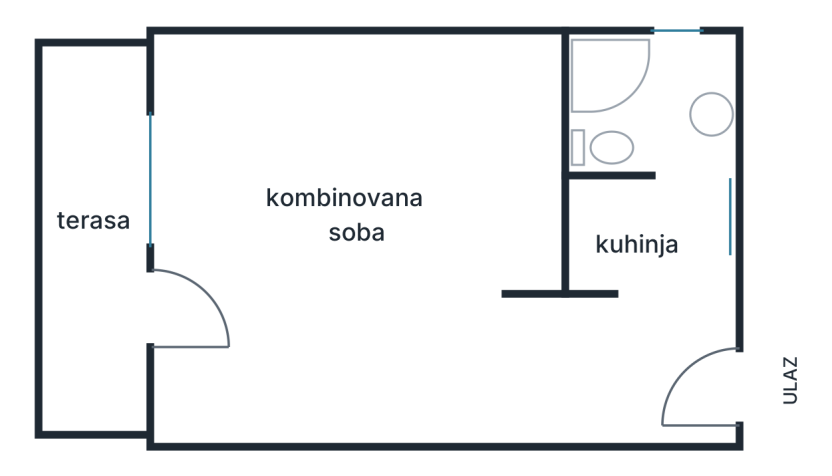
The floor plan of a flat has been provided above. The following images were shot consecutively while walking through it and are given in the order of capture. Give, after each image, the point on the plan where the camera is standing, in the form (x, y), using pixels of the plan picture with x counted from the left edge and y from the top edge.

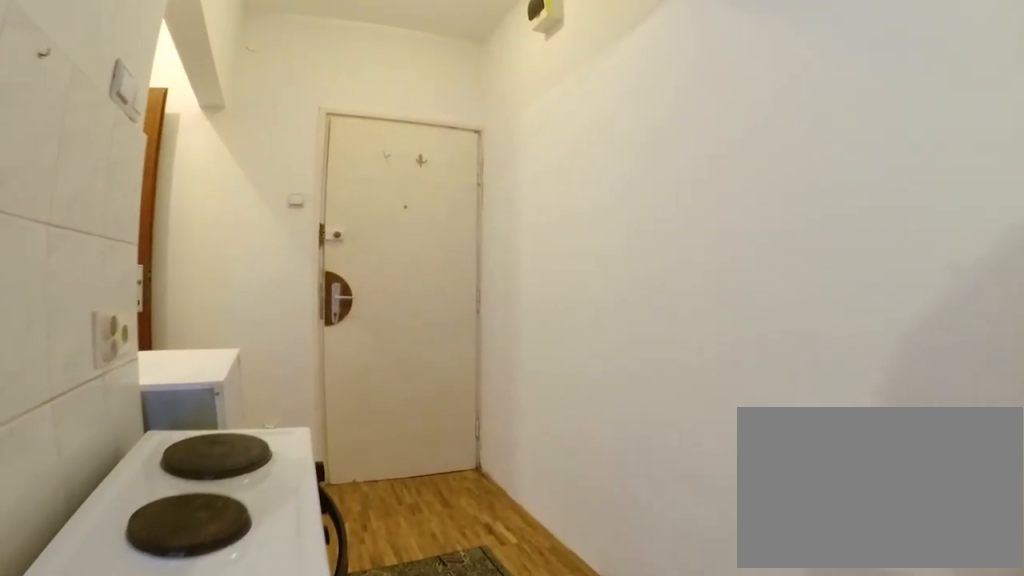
(482, 355)
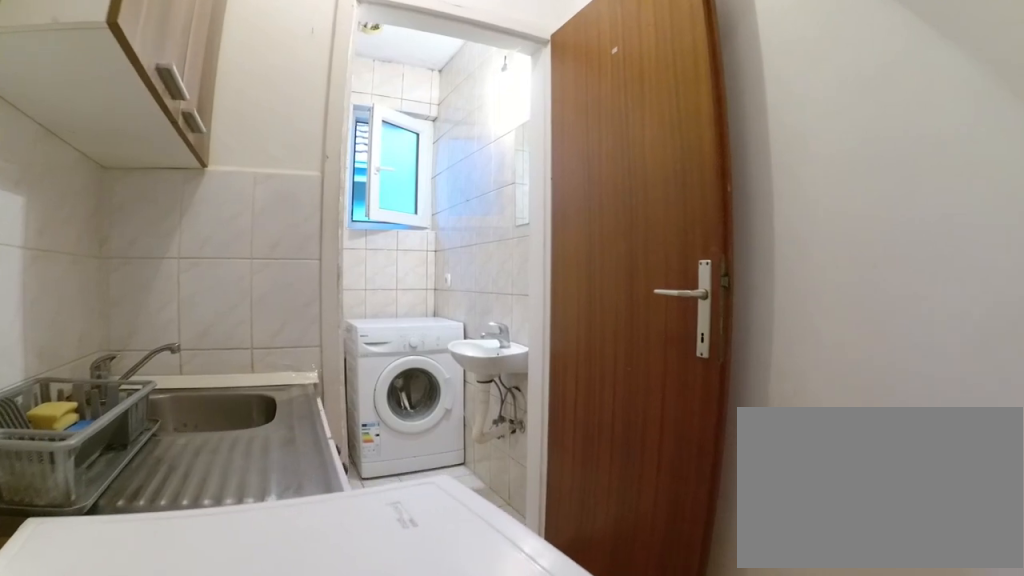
(639, 325)
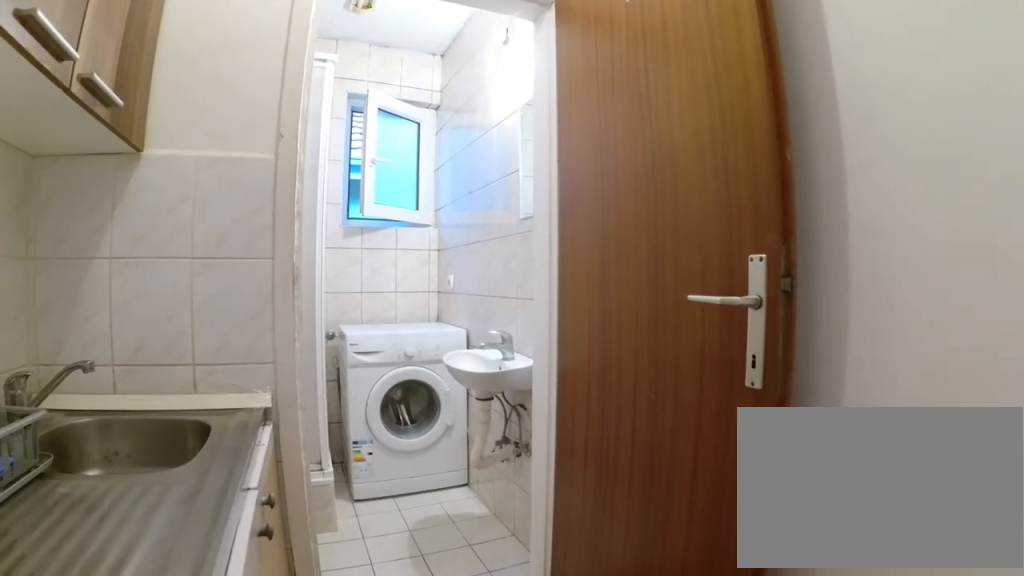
(652, 293)
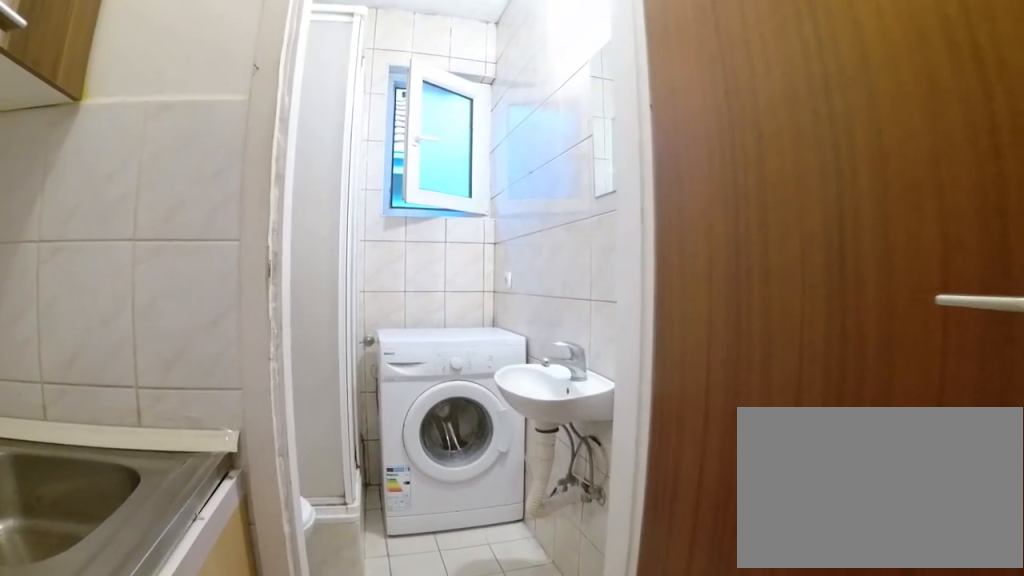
(666, 254)
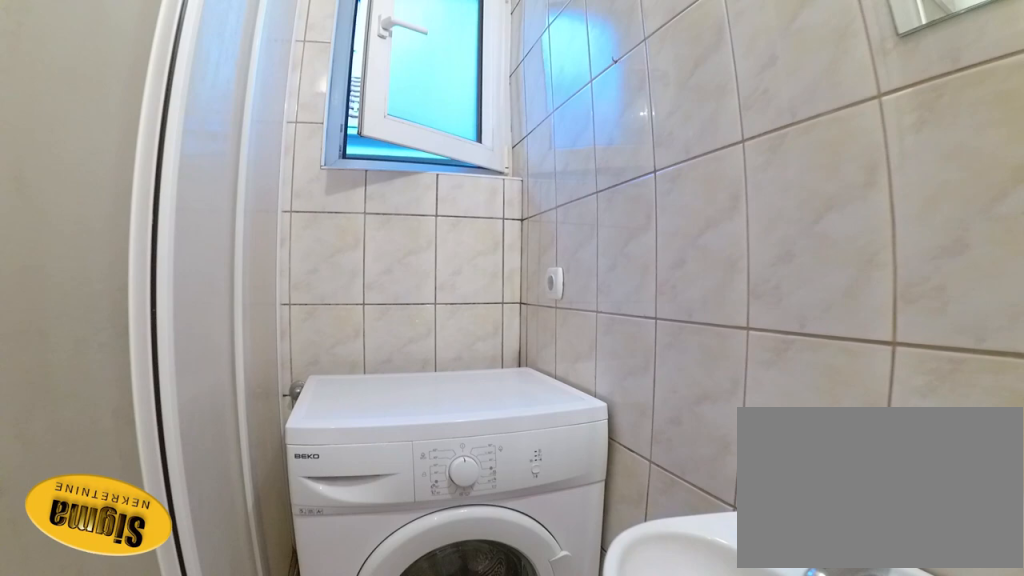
(684, 140)
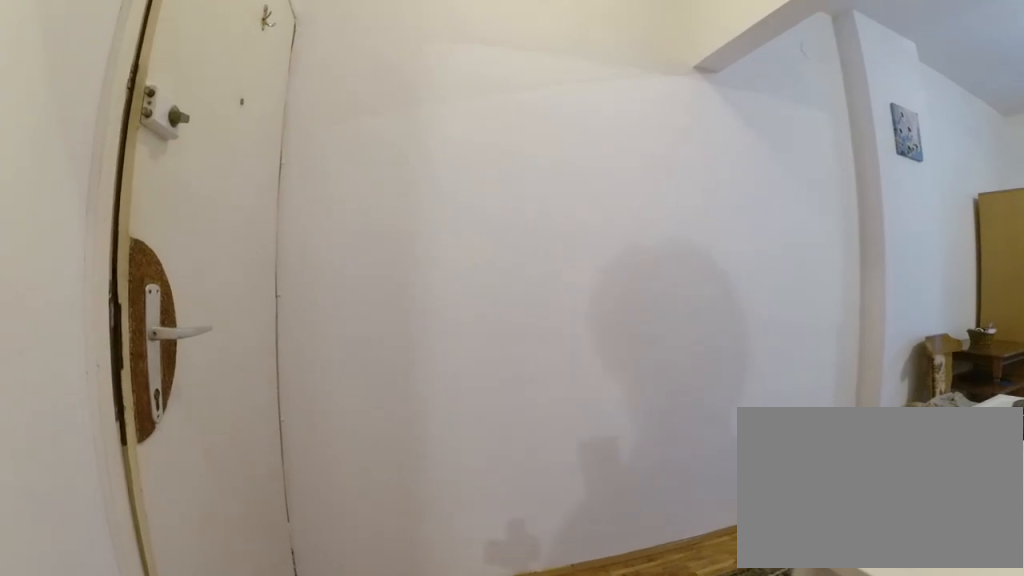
(683, 298)
